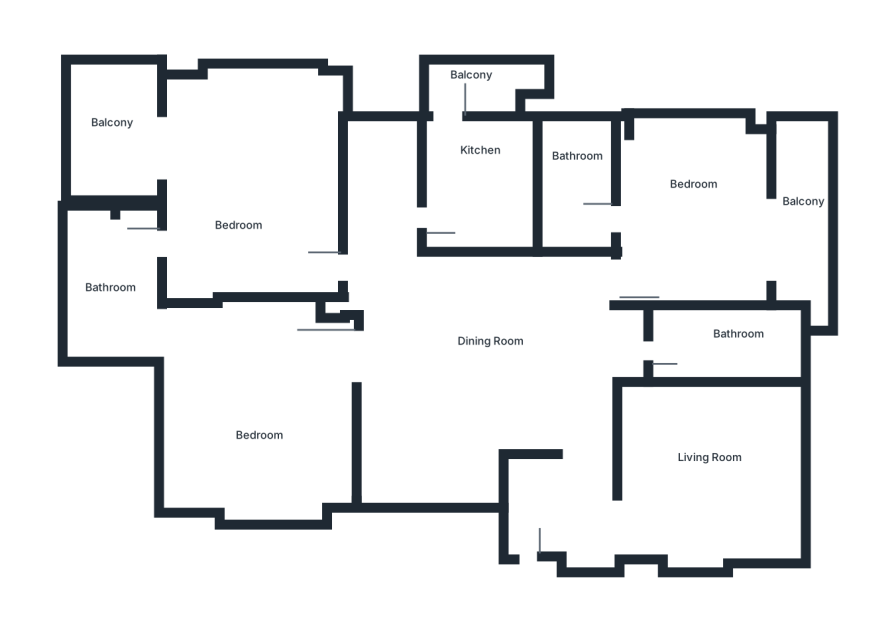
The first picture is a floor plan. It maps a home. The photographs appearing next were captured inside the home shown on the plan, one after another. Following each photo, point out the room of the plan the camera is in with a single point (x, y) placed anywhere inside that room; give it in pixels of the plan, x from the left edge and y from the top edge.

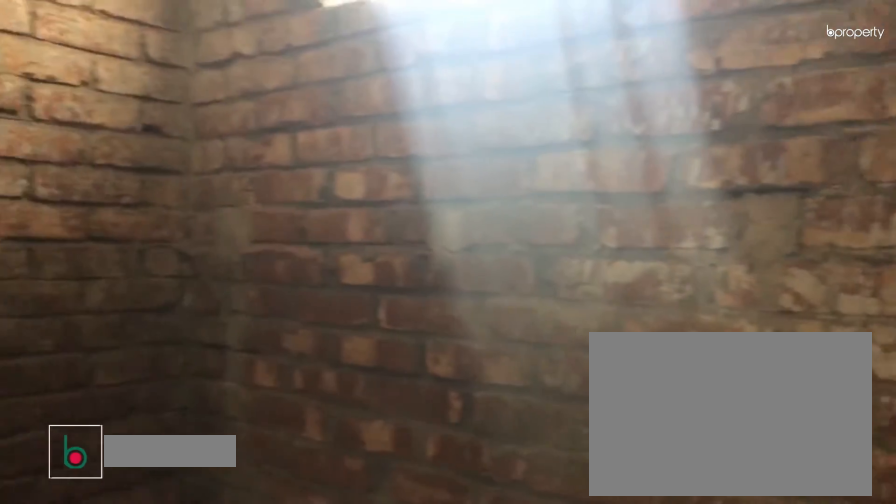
(103, 278)
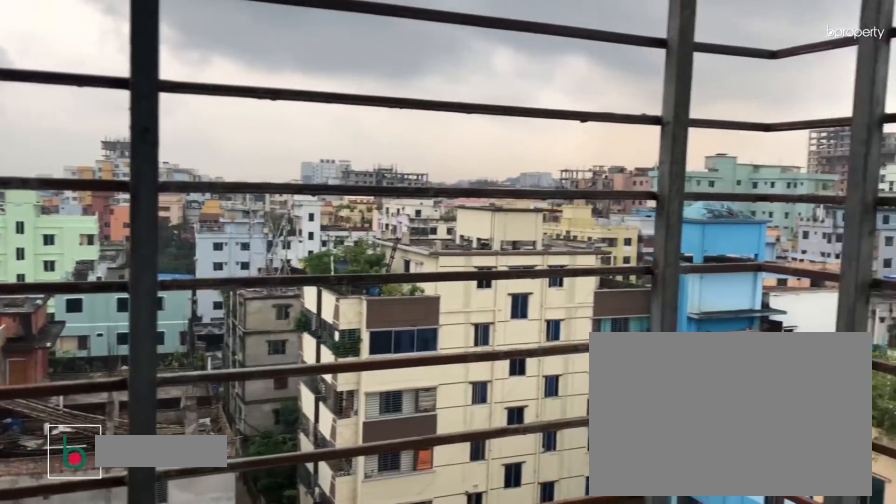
(111, 136)
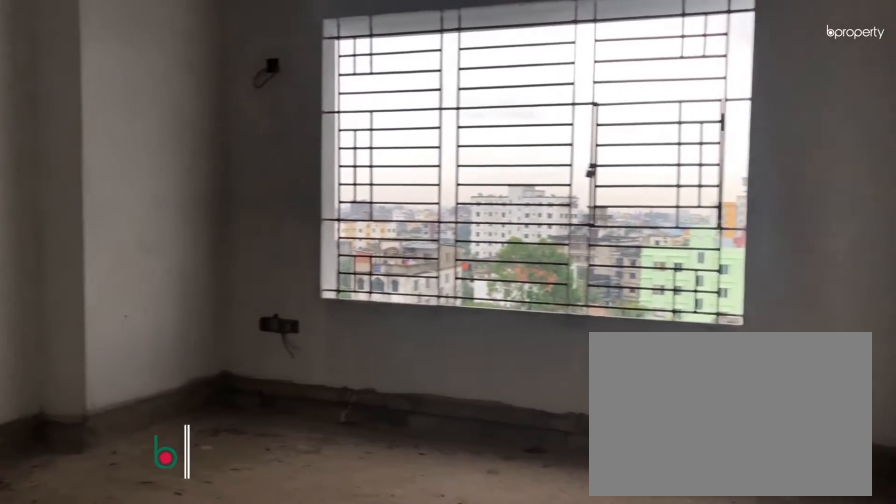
(250, 410)
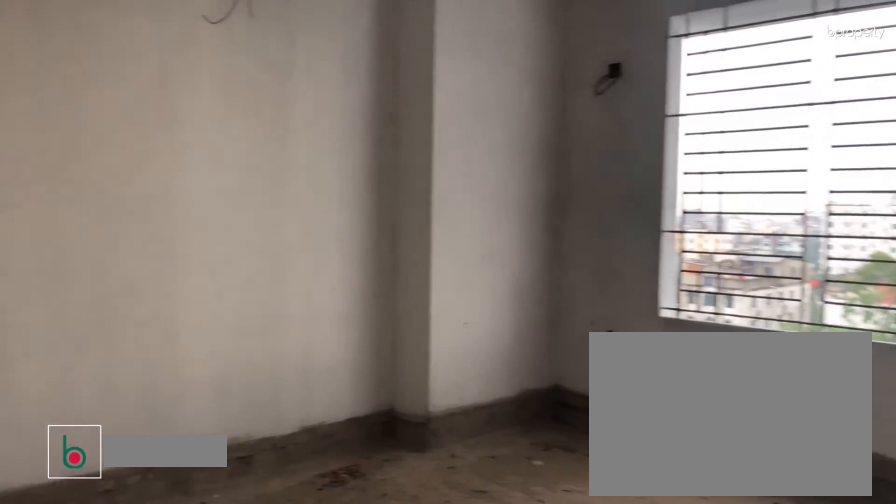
(250, 410)
